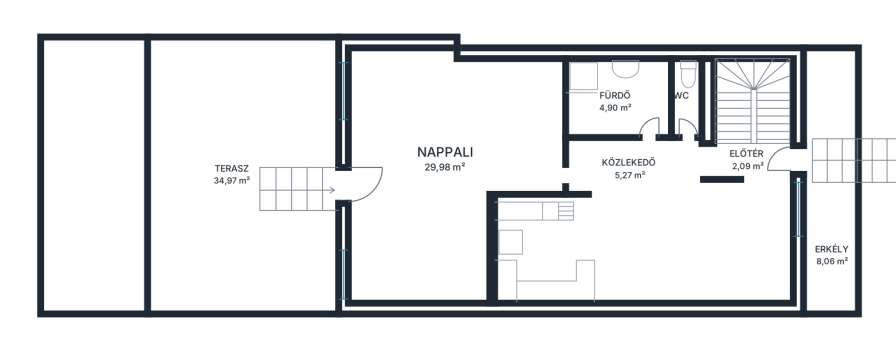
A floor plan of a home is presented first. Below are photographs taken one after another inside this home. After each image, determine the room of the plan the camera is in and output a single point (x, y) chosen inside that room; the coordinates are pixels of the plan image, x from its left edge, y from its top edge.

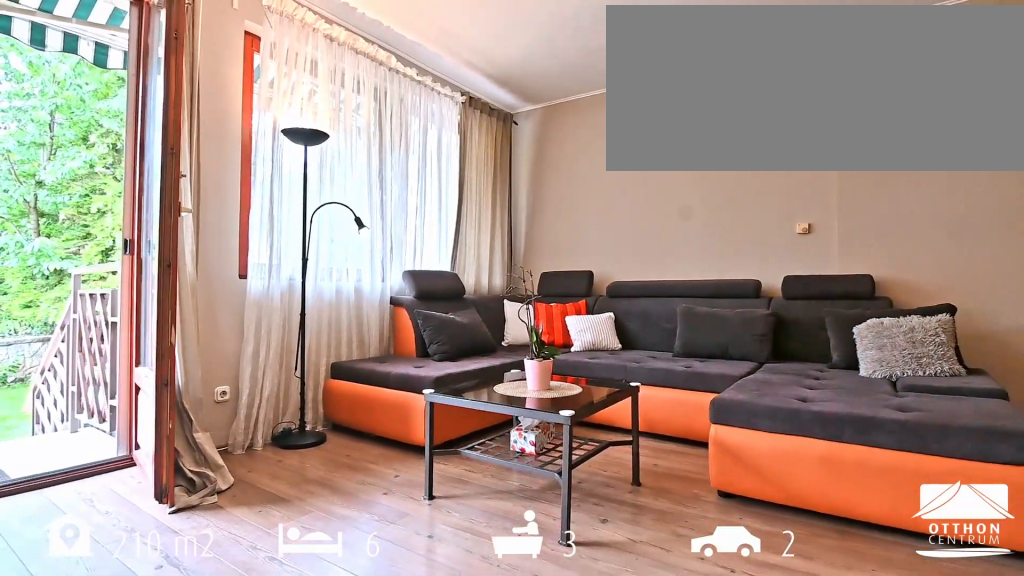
(446, 157)
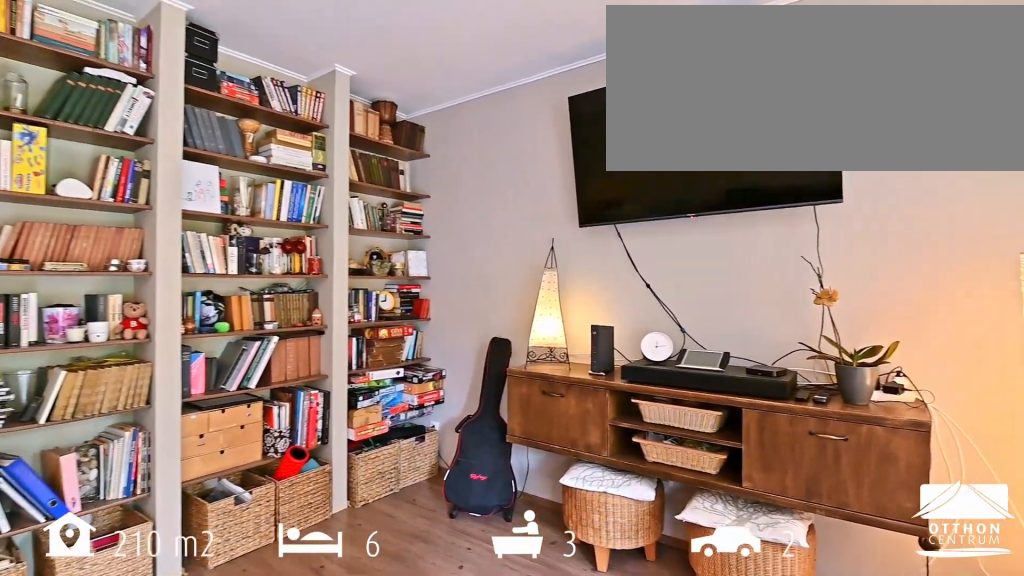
(446, 157)
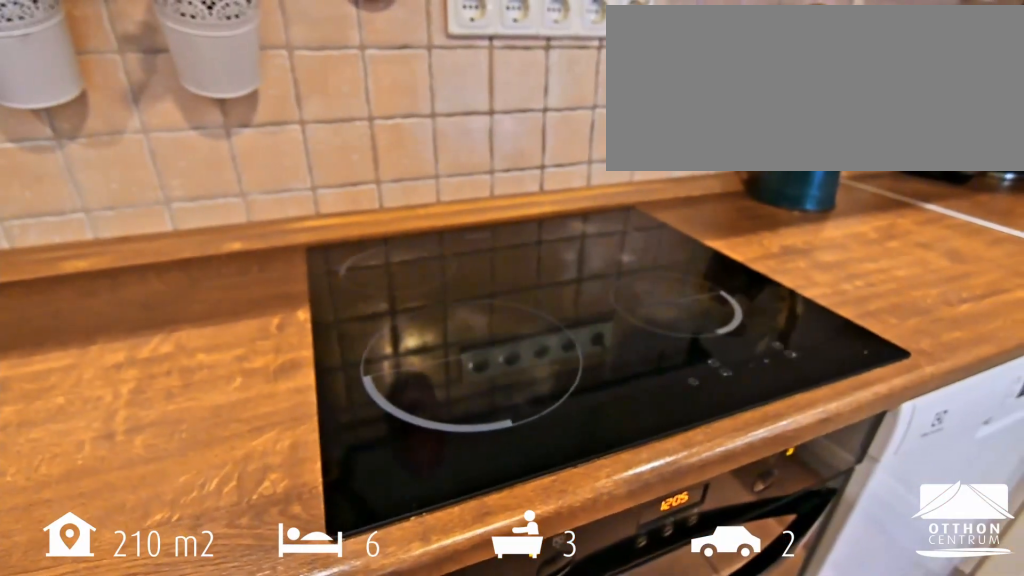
(659, 237)
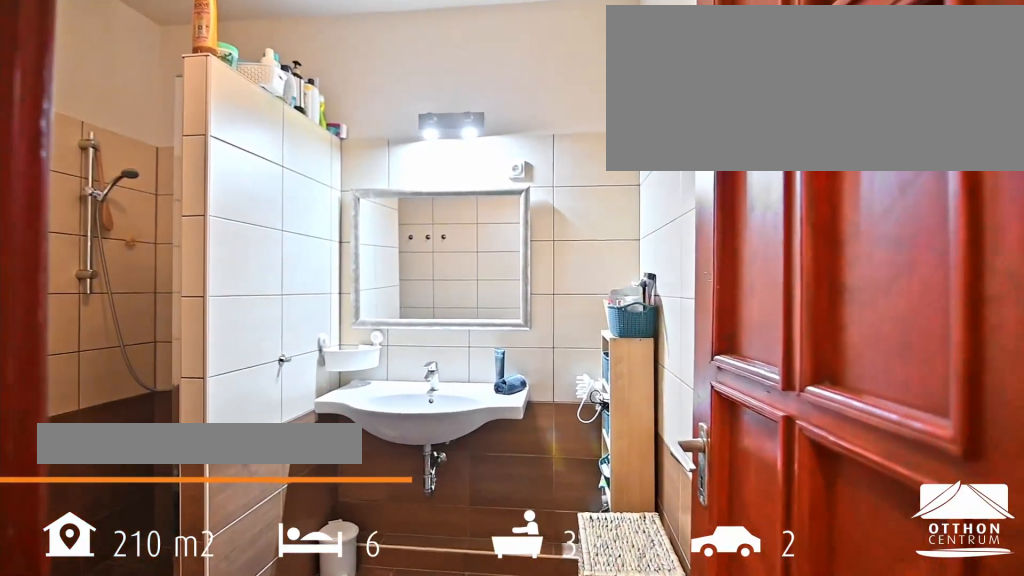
(614, 101)
